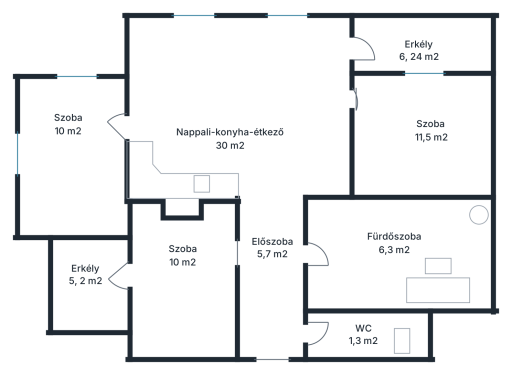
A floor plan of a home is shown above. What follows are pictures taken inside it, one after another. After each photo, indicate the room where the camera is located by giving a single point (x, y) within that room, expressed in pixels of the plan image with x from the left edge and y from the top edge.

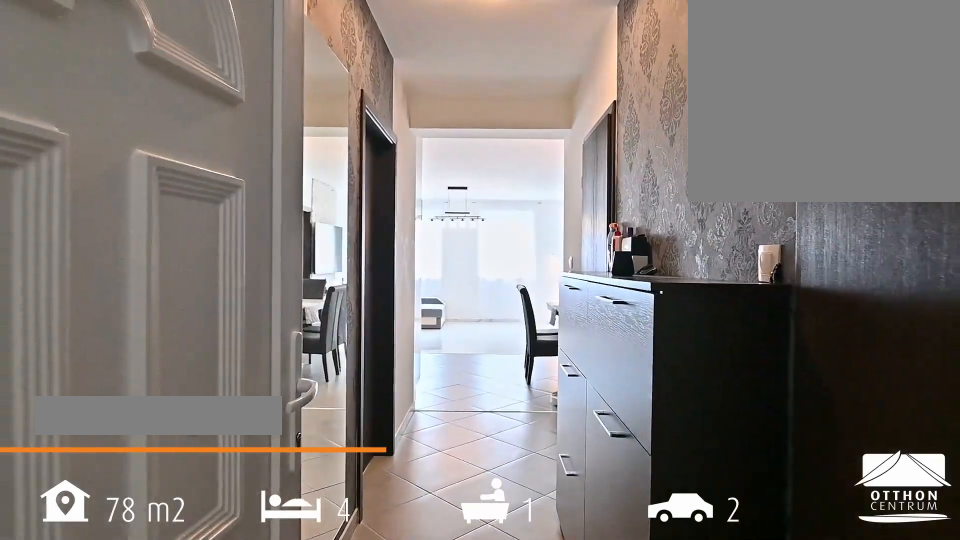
(274, 279)
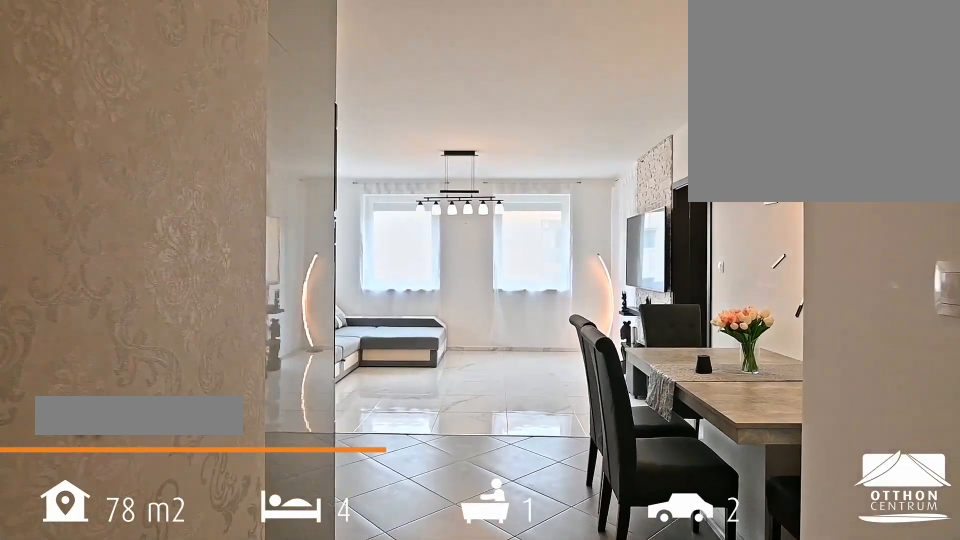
(274, 189)
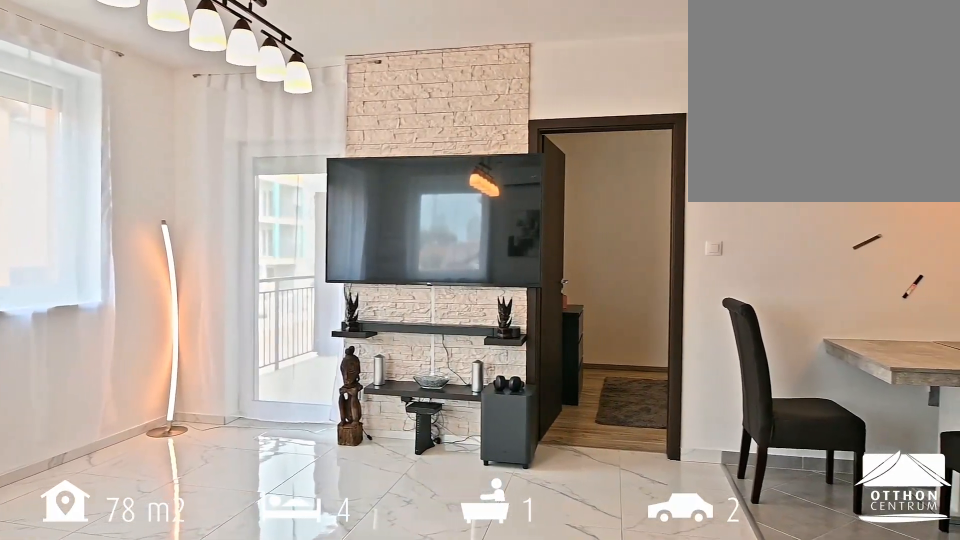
(238, 75)
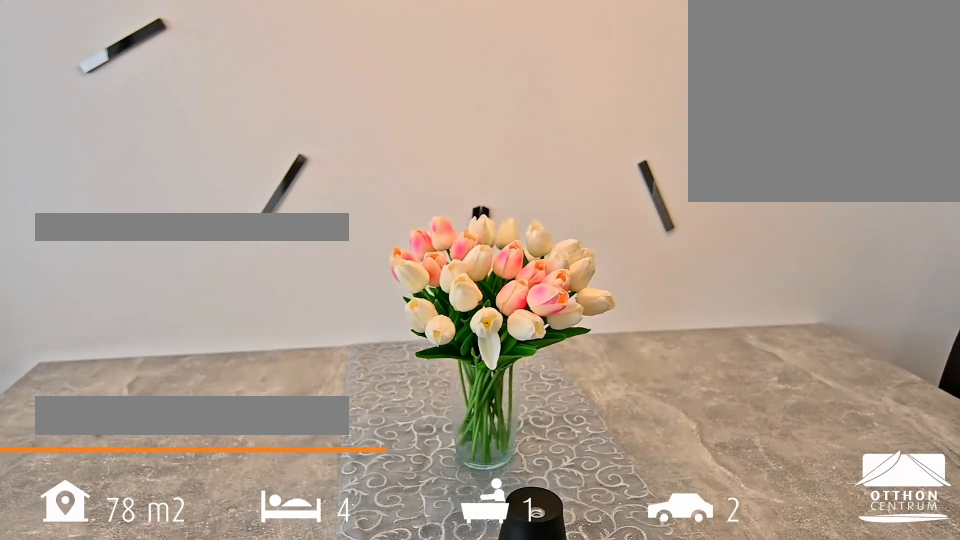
(242, 149)
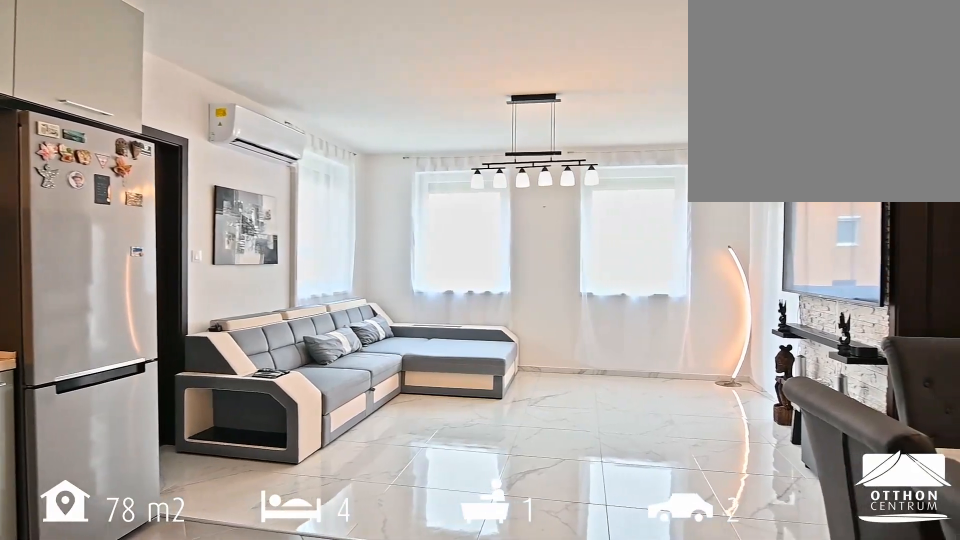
(274, 197)
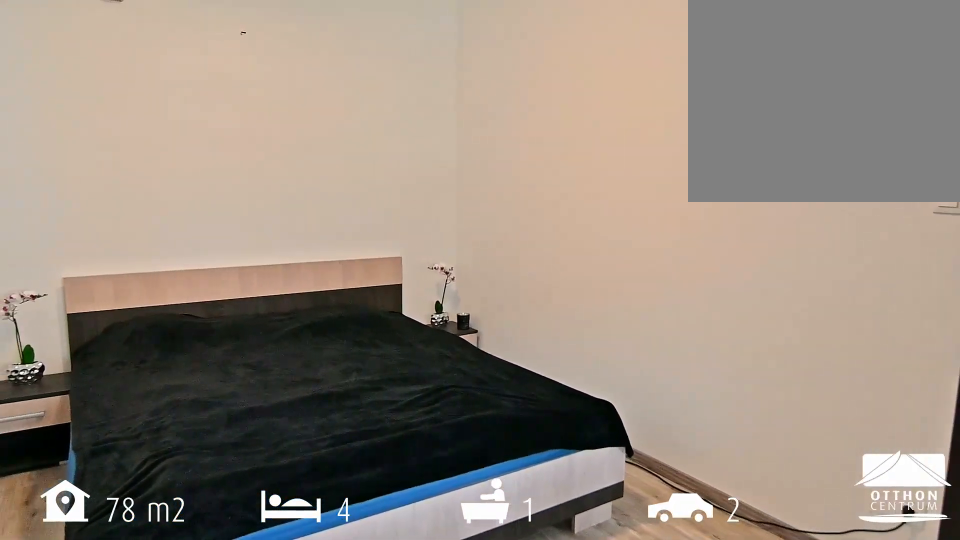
(420, 142)
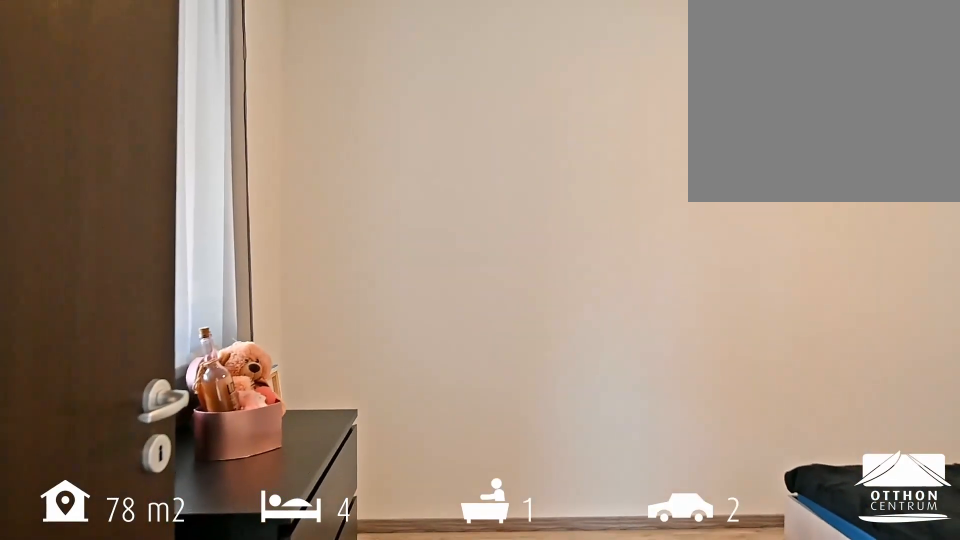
(420, 142)
